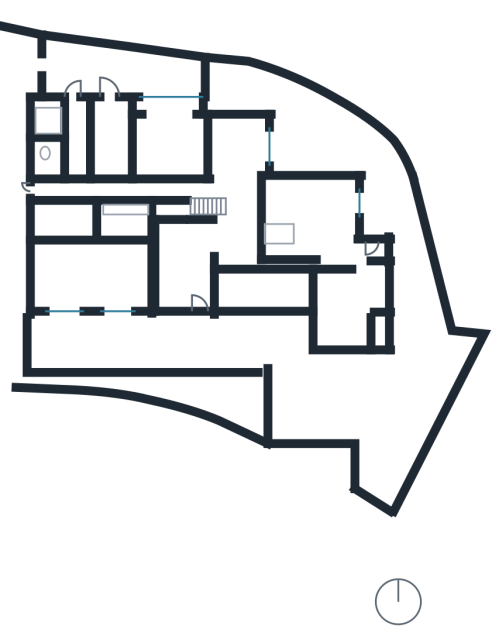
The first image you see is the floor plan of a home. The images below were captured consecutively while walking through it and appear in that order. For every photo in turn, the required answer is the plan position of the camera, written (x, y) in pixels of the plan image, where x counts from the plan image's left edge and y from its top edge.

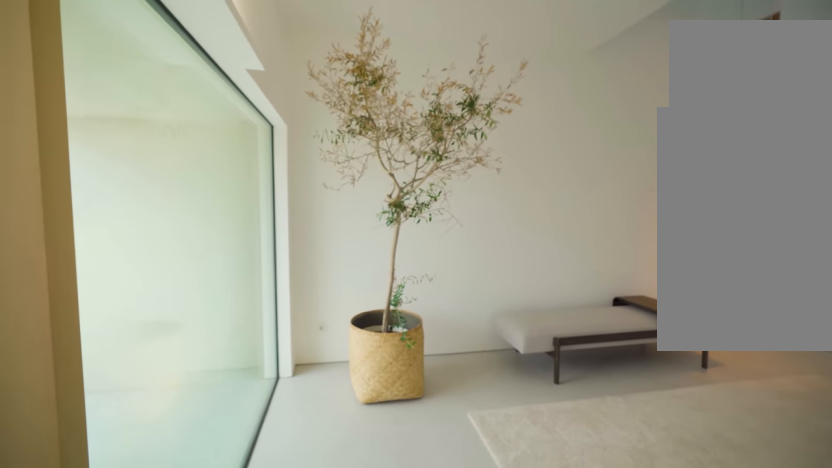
(199, 297)
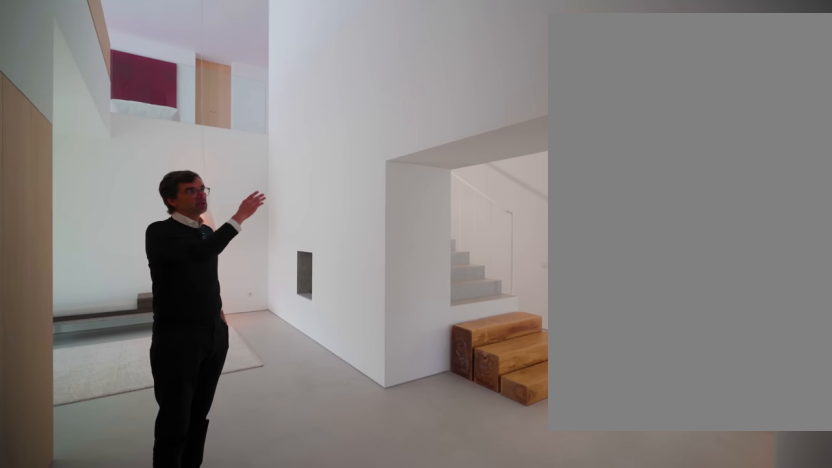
(249, 237)
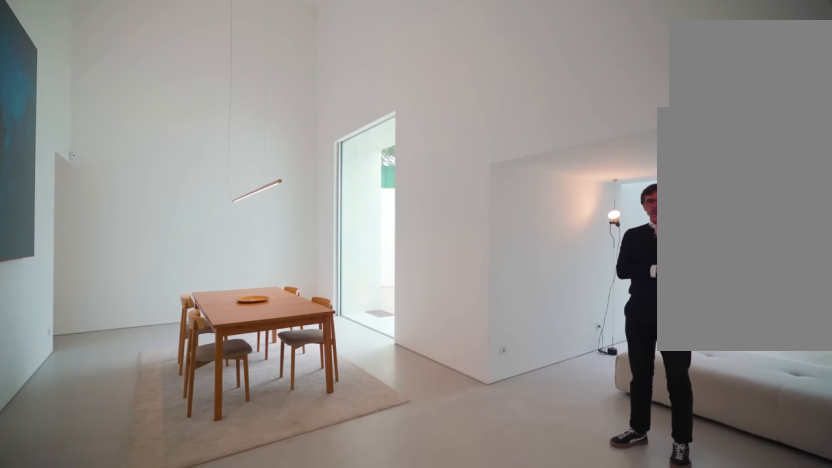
(238, 210)
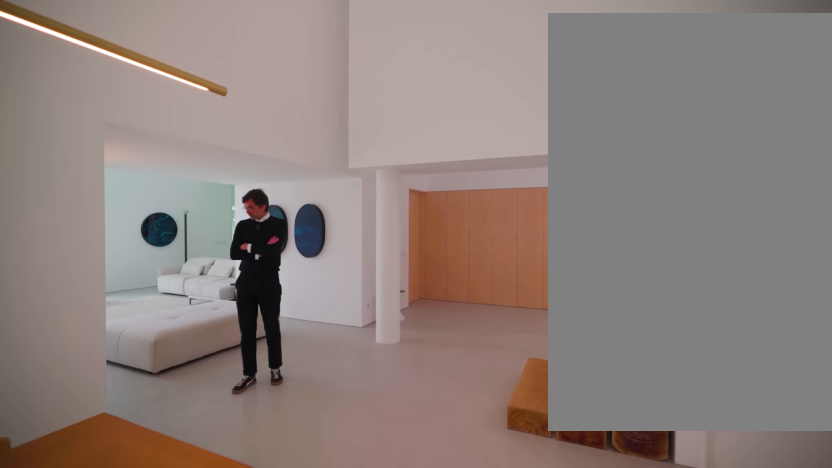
(221, 172)
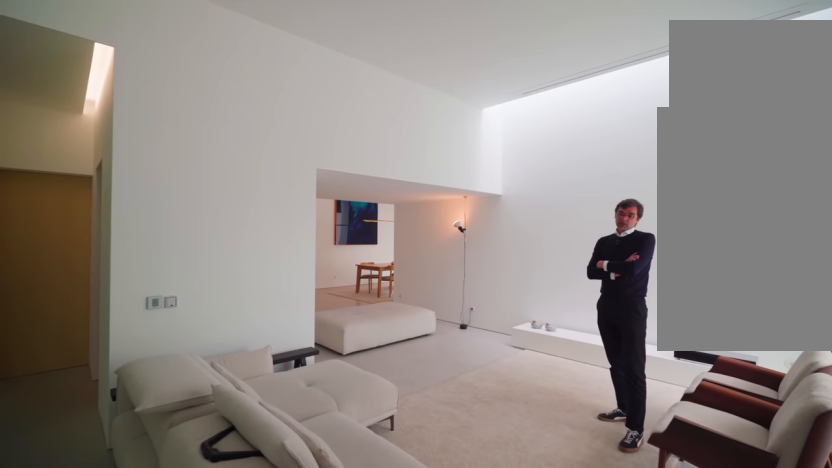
(317, 252)
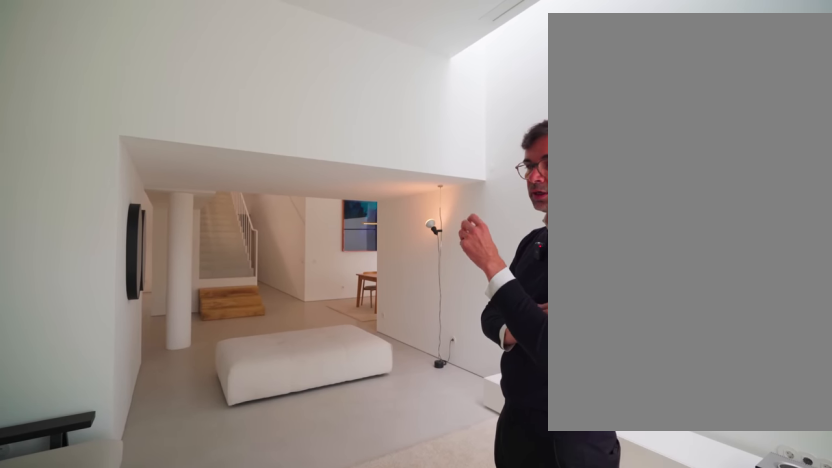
(345, 251)
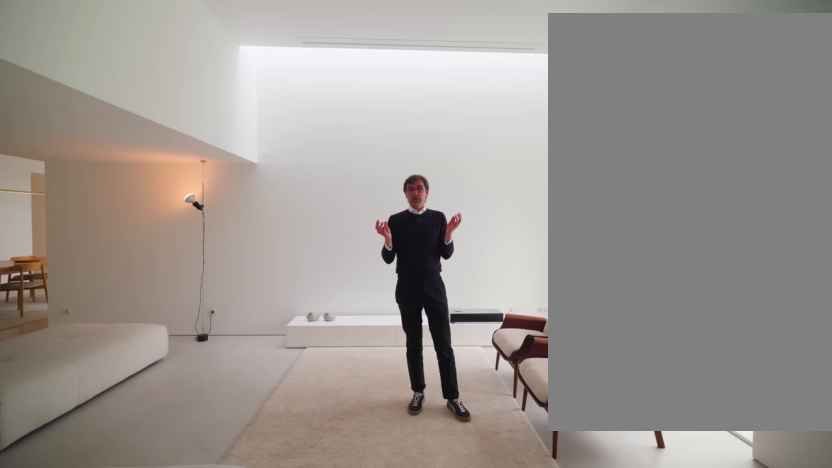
(329, 227)
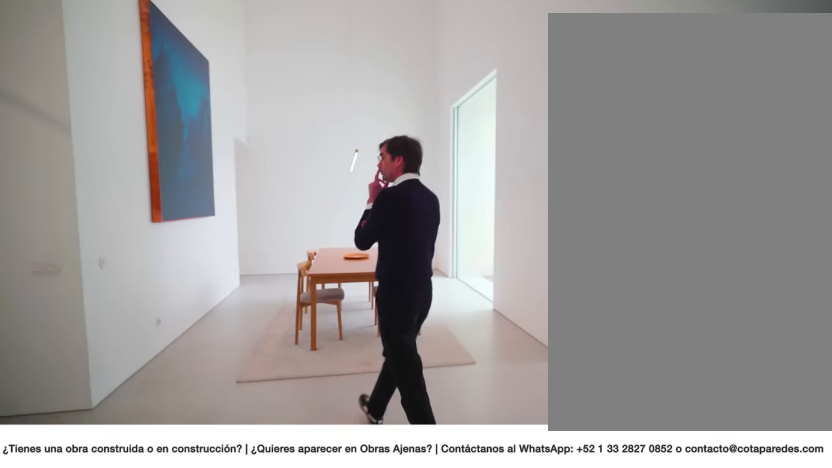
(246, 241)
